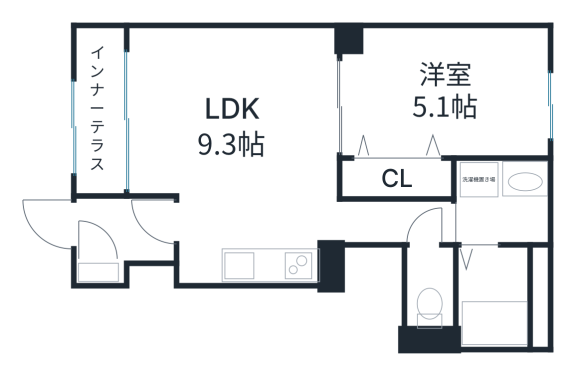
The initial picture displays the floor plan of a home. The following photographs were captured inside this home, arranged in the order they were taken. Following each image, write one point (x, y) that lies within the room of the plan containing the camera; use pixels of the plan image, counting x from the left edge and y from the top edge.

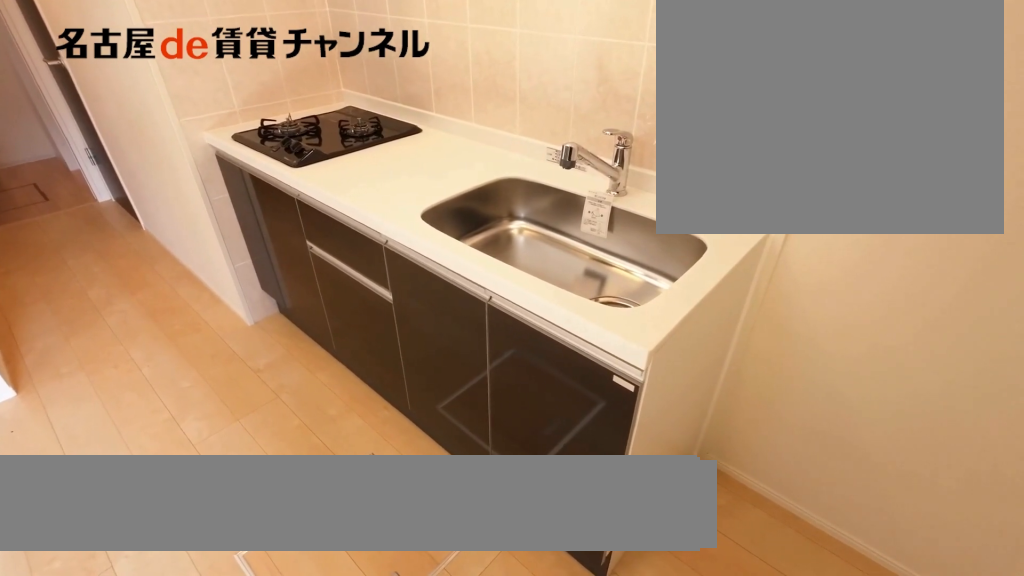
(279, 264)
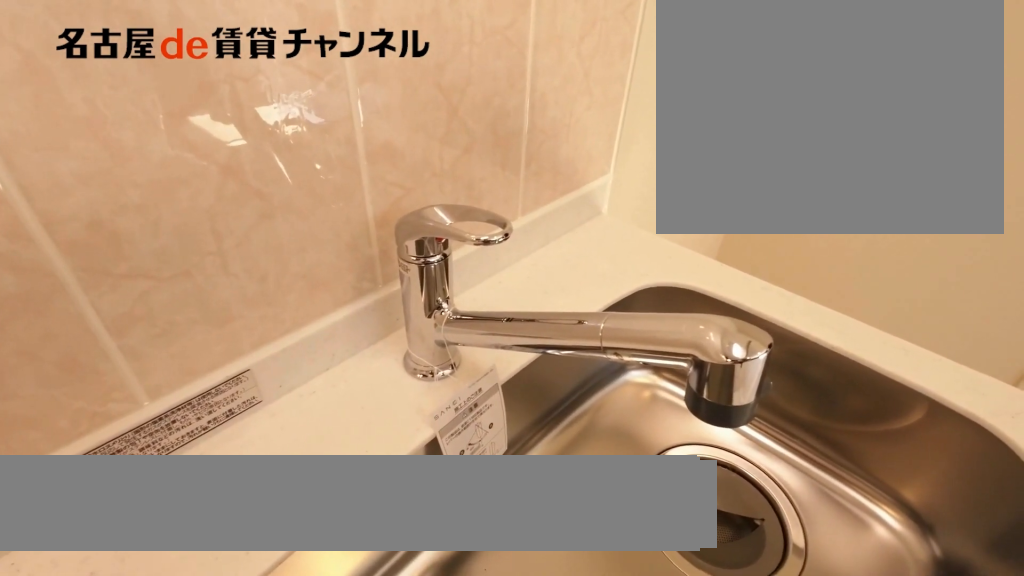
(279, 264)
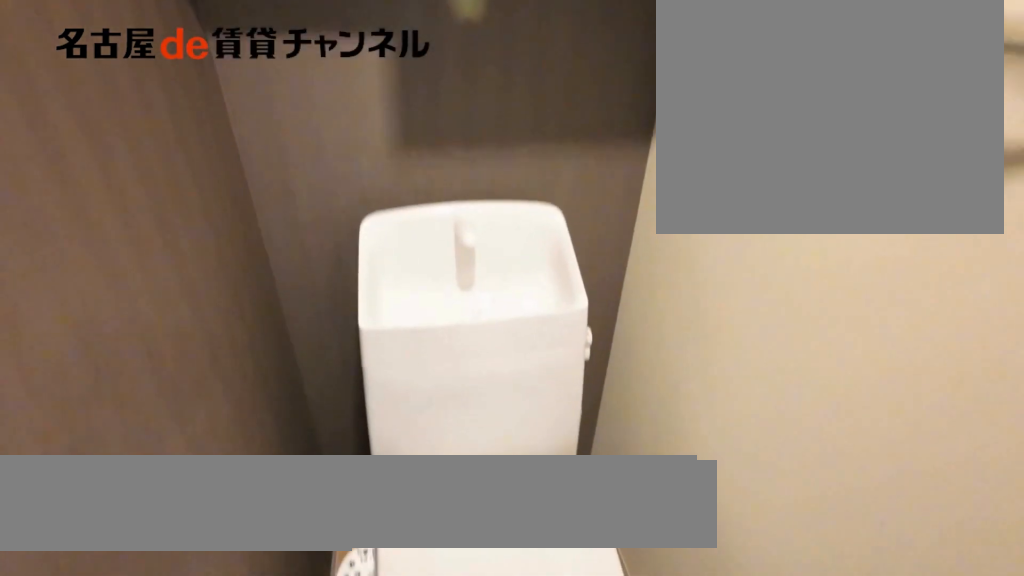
(428, 288)
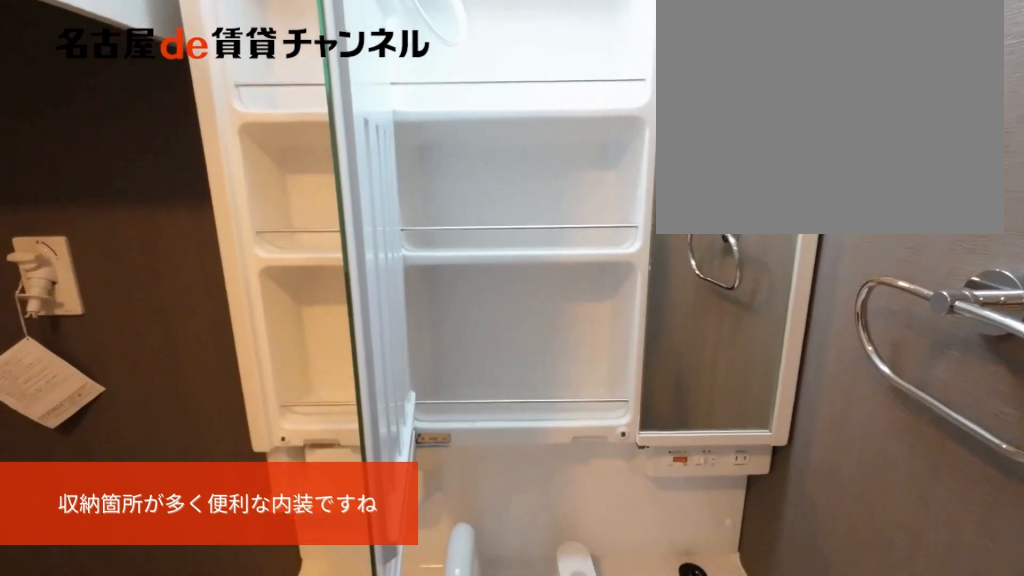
(500, 200)
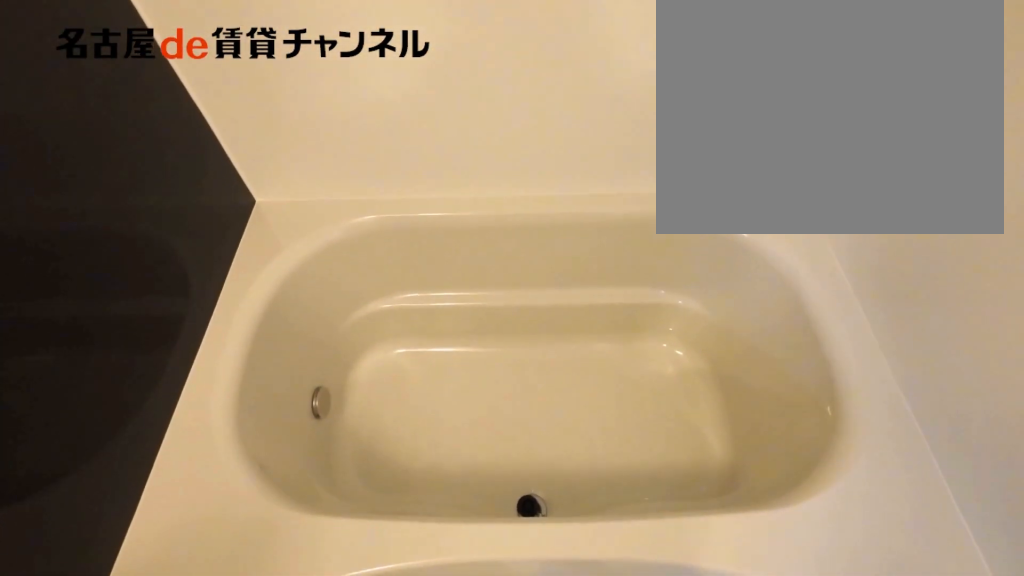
(500, 295)
